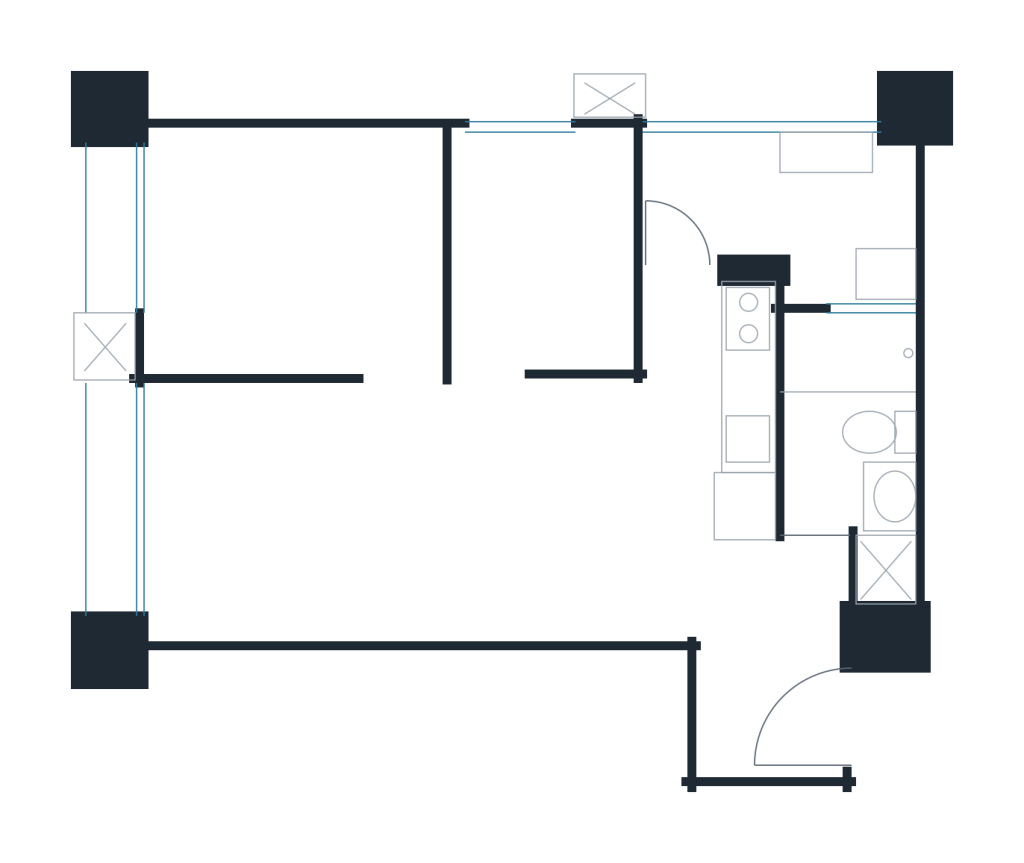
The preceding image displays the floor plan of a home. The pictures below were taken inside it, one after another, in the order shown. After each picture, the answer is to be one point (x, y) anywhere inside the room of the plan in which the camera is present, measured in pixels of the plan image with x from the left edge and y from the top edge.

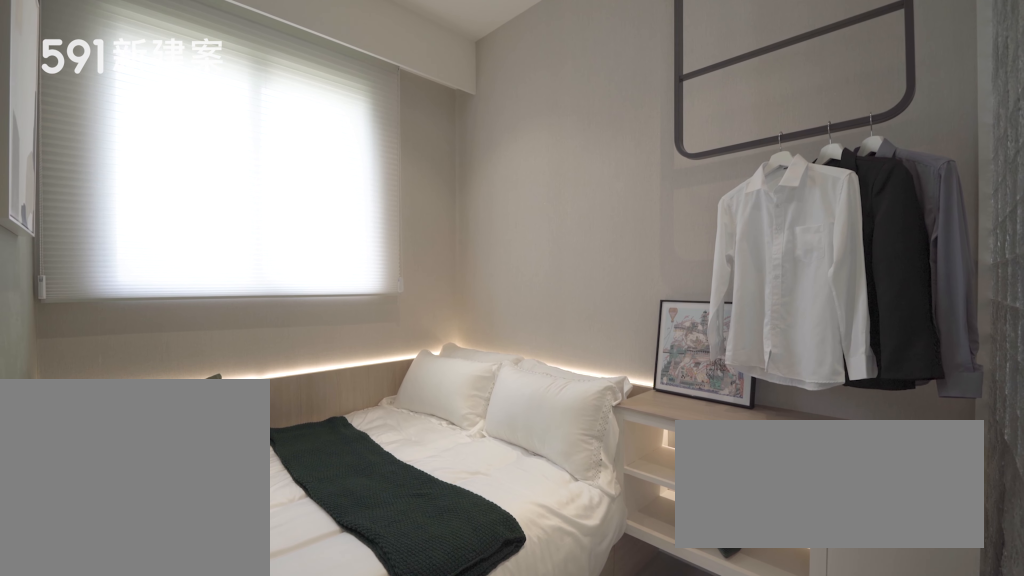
(540, 248)
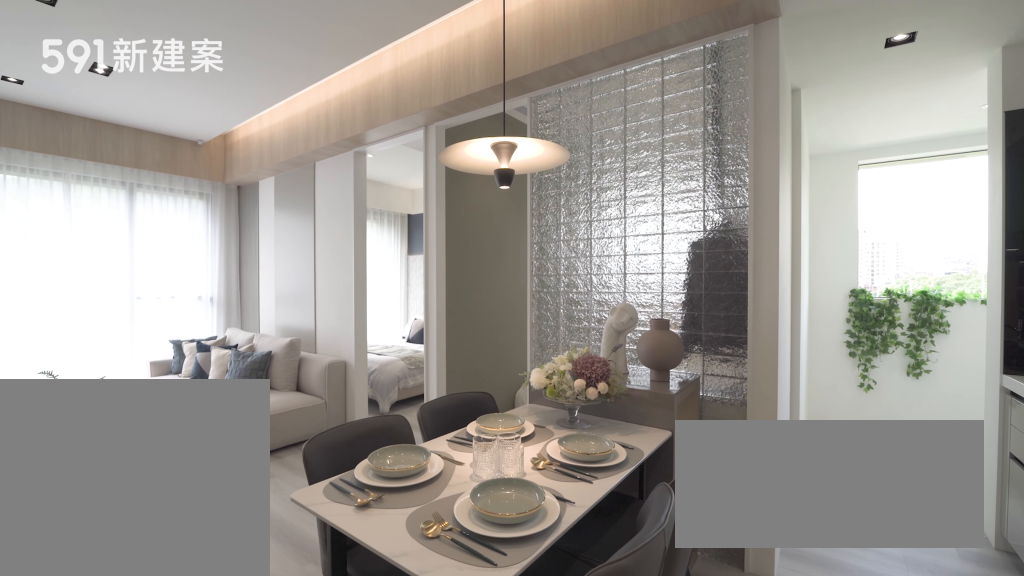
(547, 508)
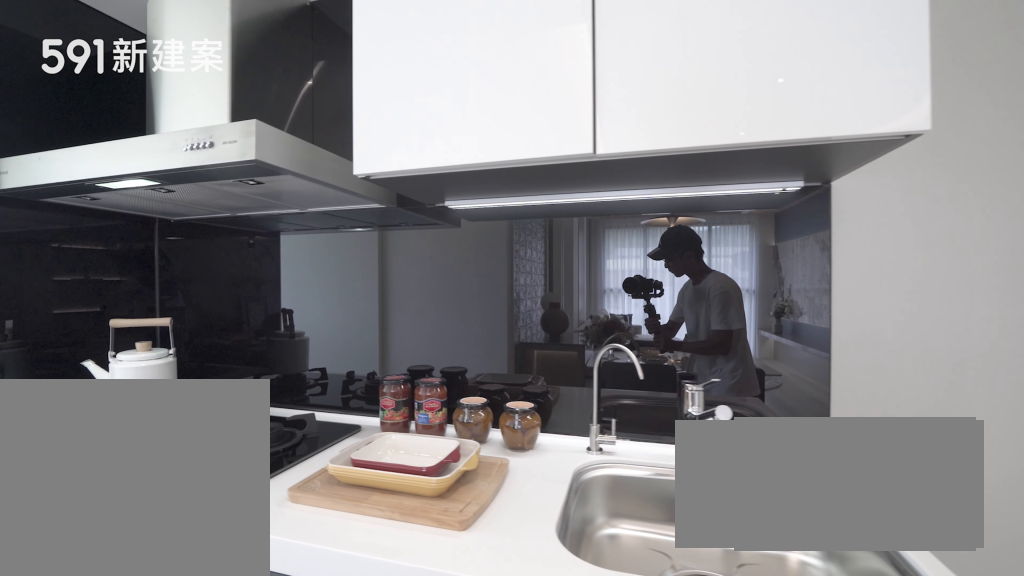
(708, 412)
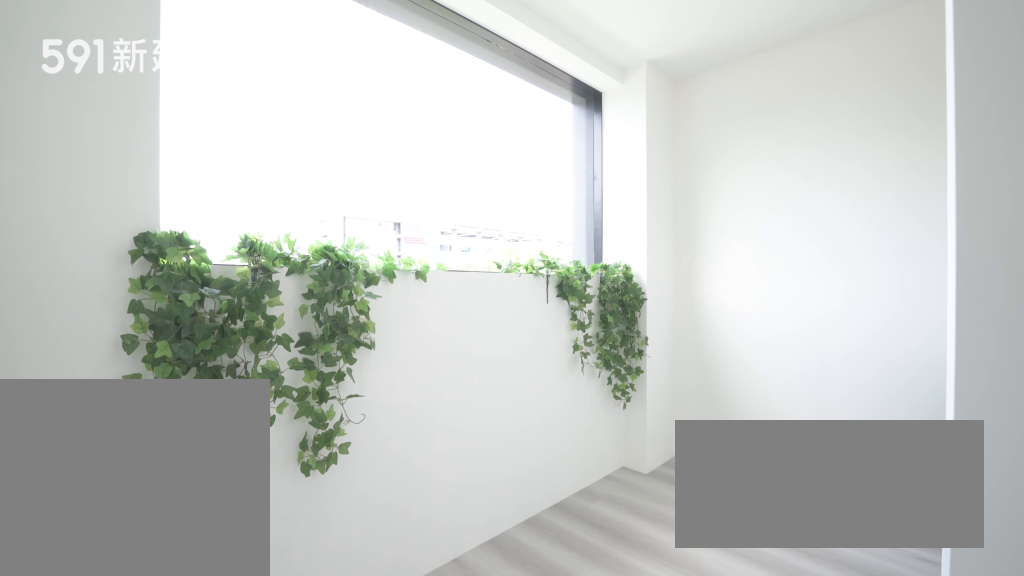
(789, 210)
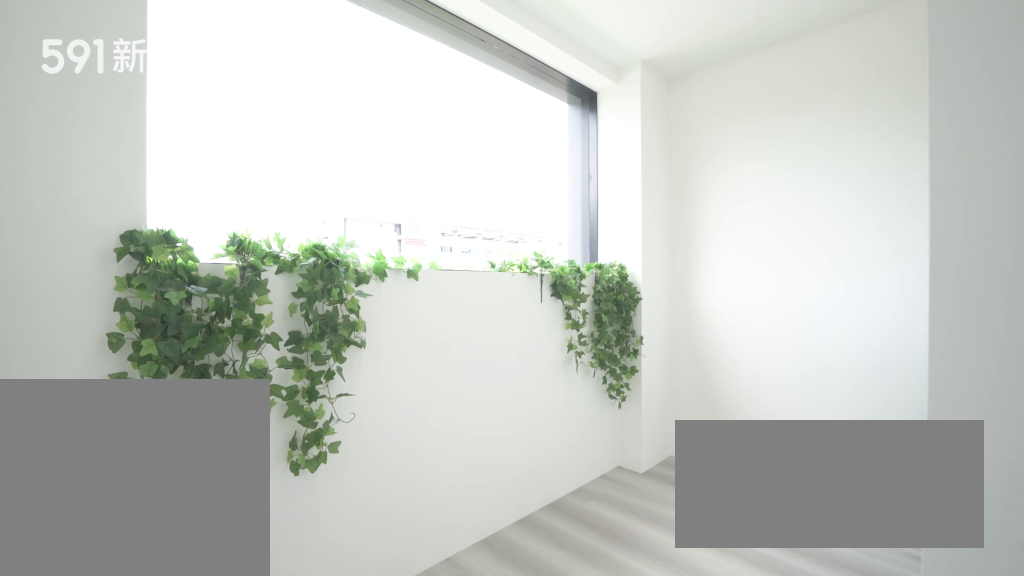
(789, 210)
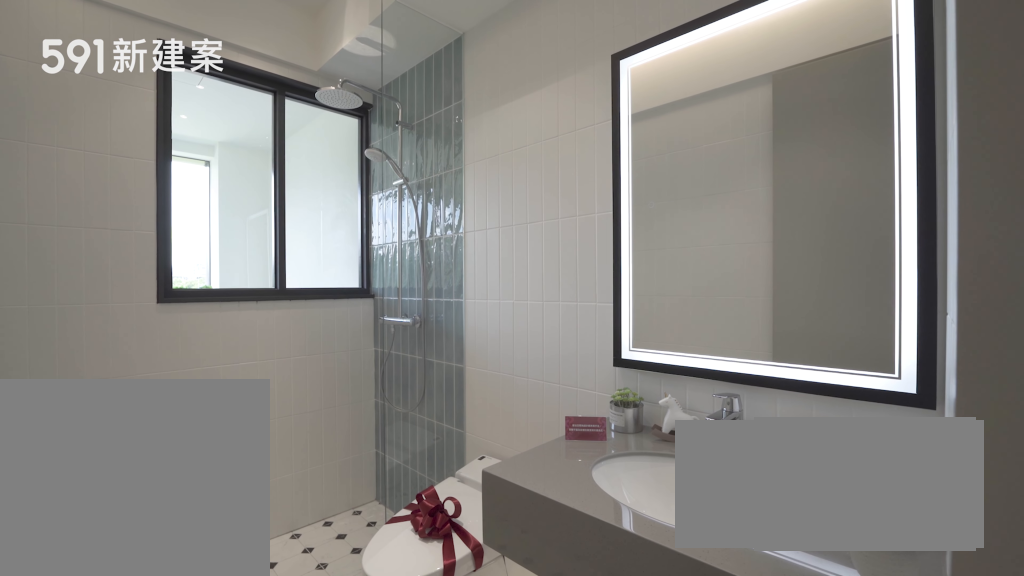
(849, 416)
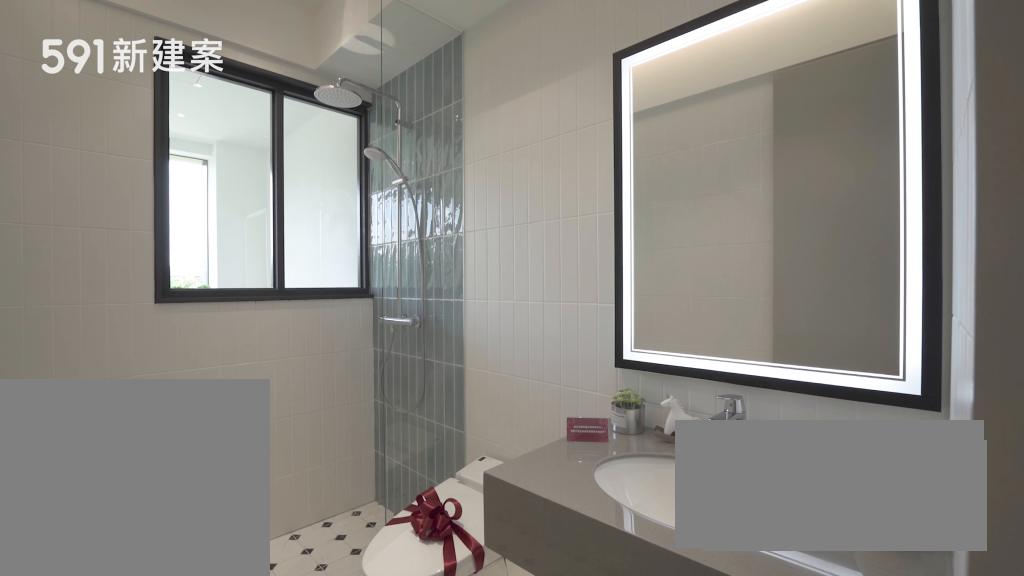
(849, 416)
